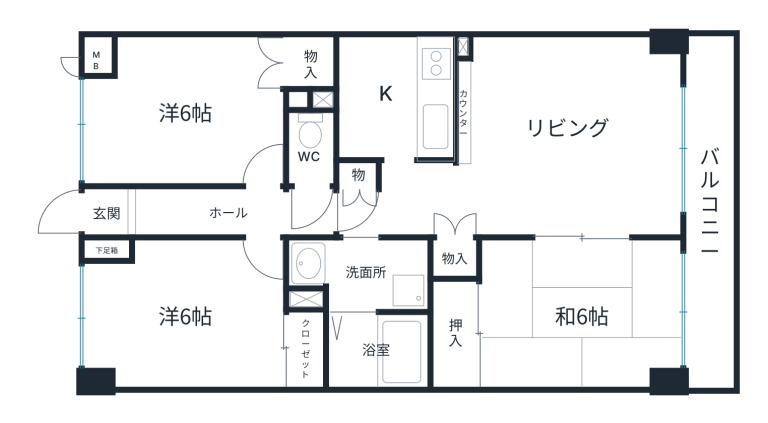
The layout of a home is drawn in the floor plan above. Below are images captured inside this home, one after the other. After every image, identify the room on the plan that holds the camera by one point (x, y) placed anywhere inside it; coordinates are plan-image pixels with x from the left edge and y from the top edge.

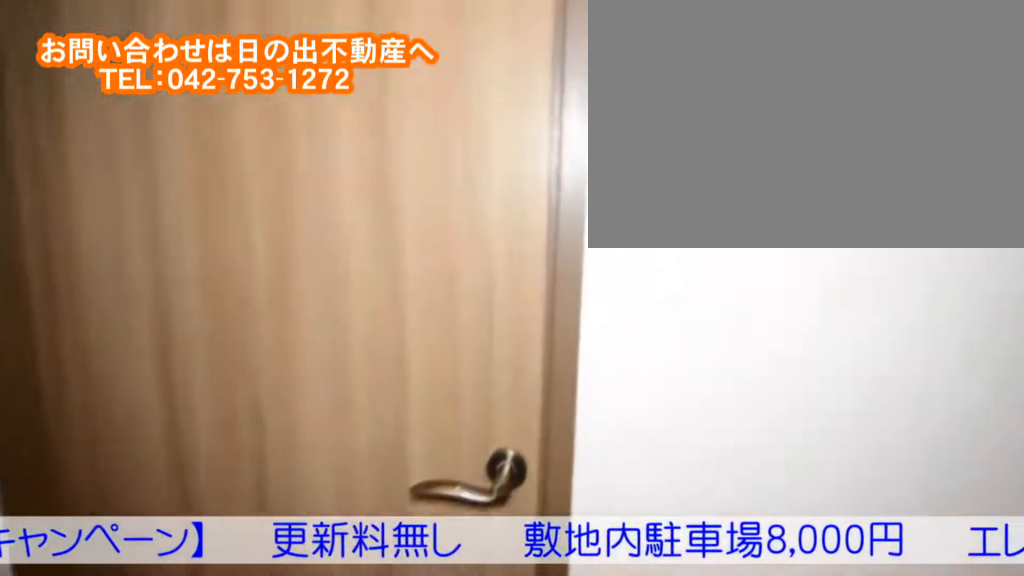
(142, 334)
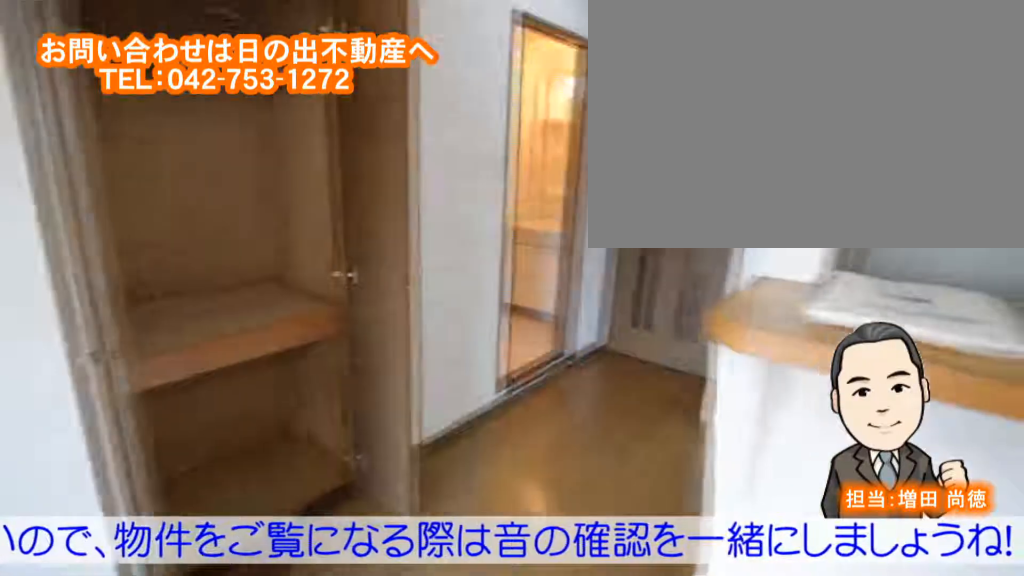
(561, 163)
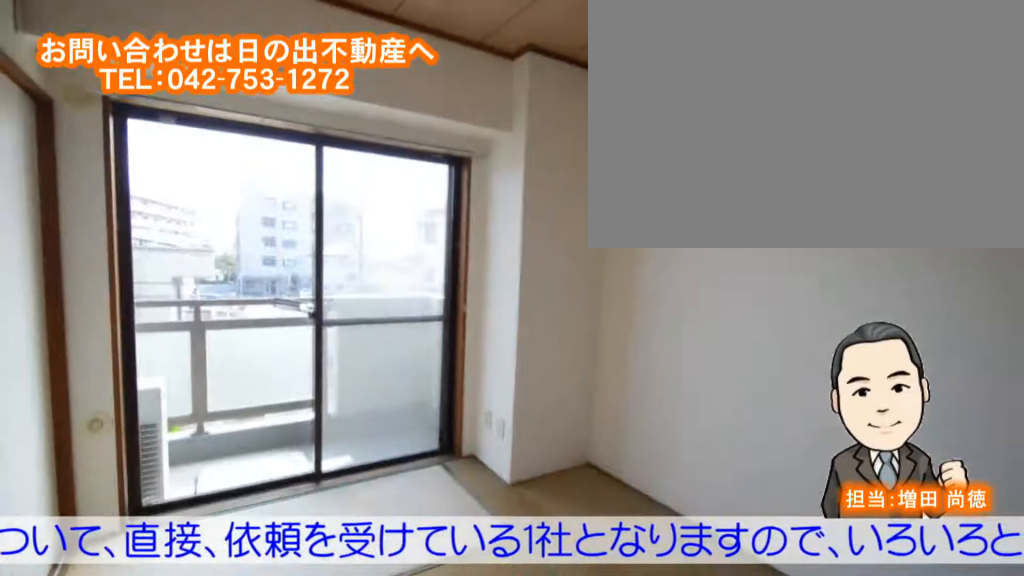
(530, 306)
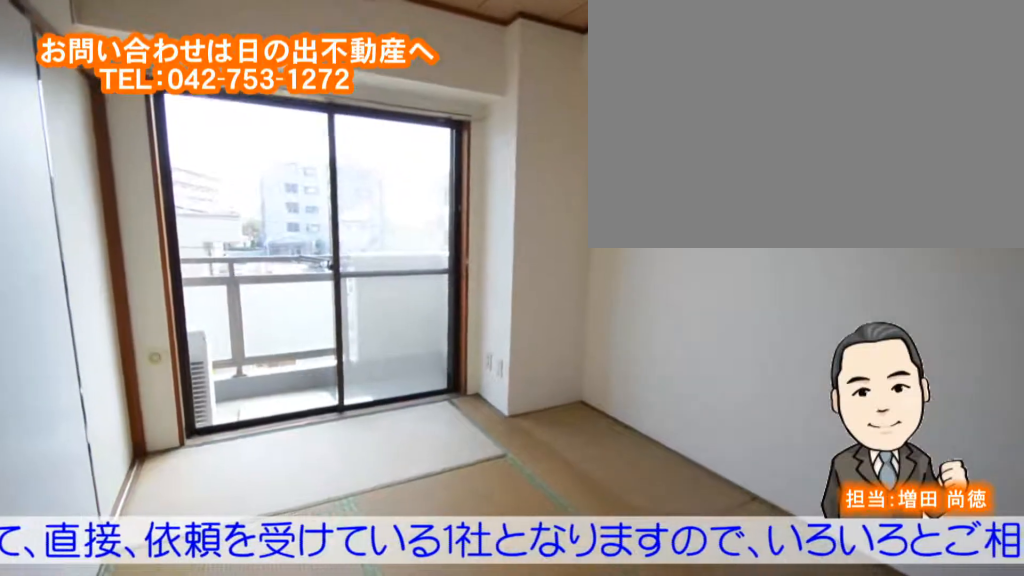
(529, 306)
